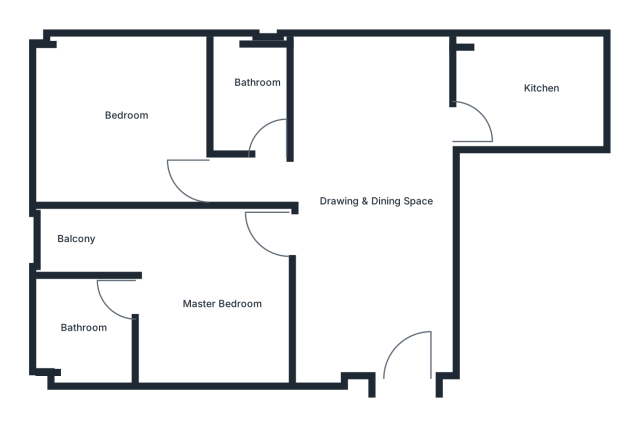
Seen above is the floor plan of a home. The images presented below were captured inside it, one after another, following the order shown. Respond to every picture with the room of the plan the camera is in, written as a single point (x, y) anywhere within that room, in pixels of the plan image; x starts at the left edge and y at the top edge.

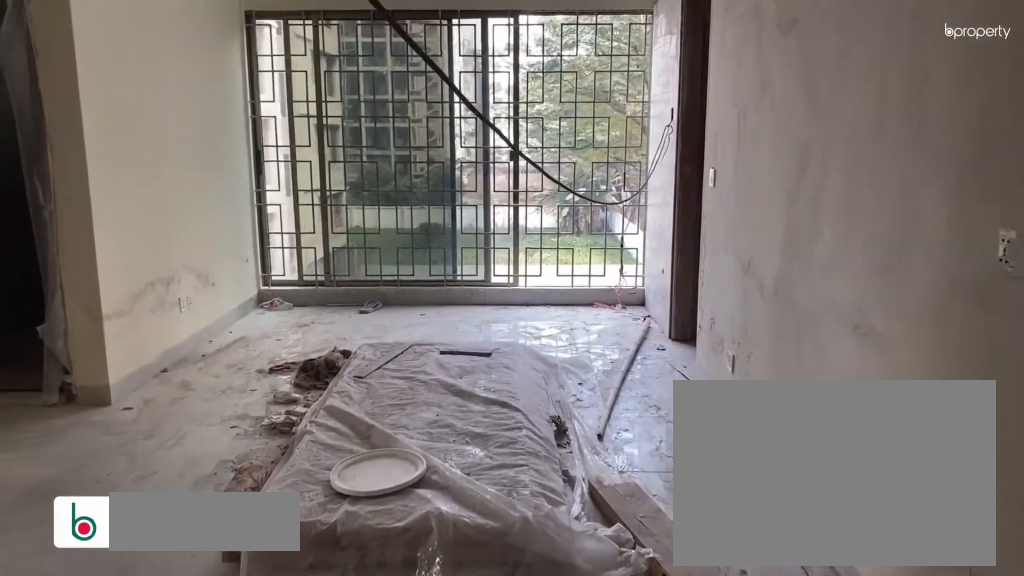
(397, 334)
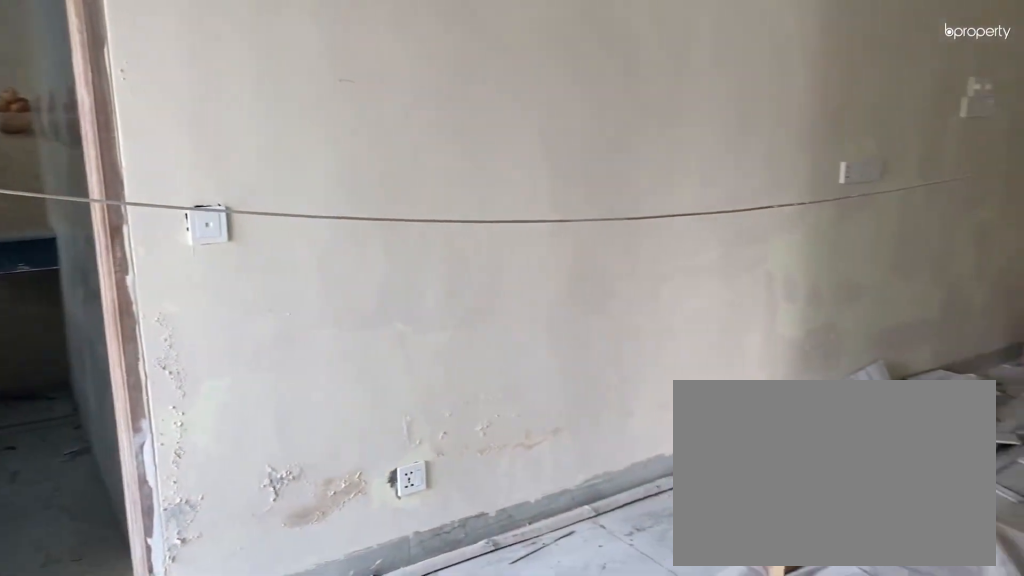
(383, 171)
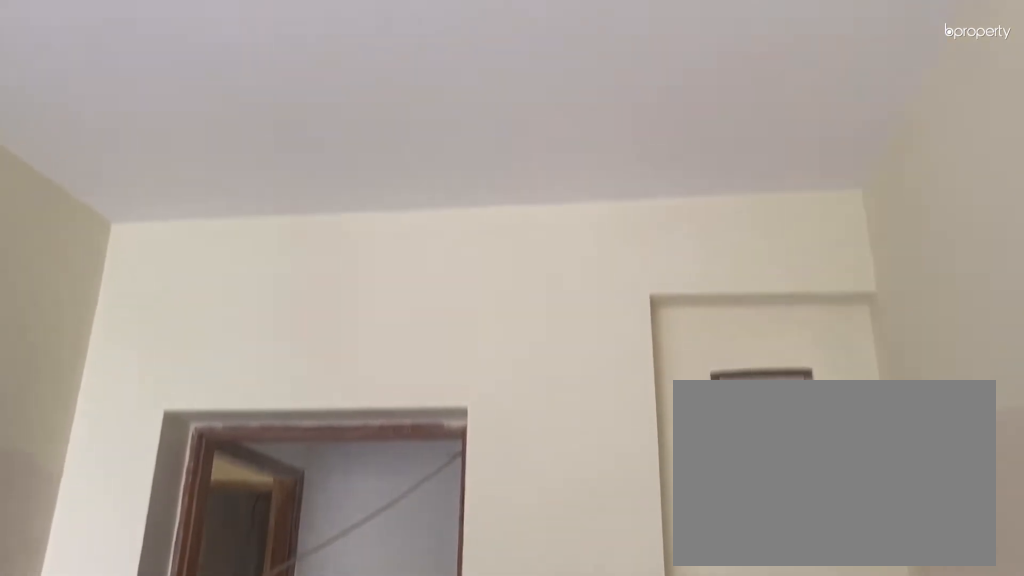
(383, 171)
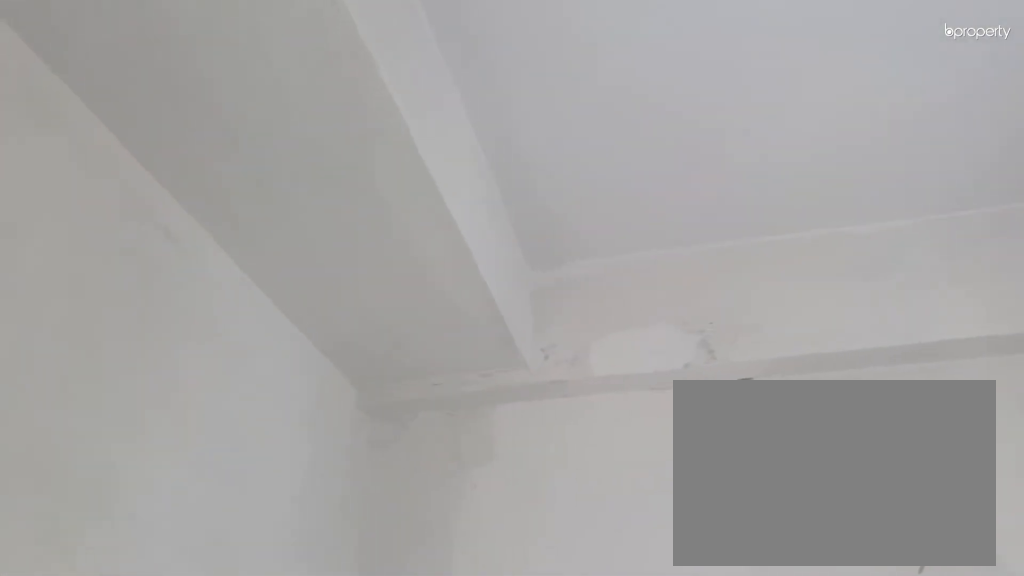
(203, 311)
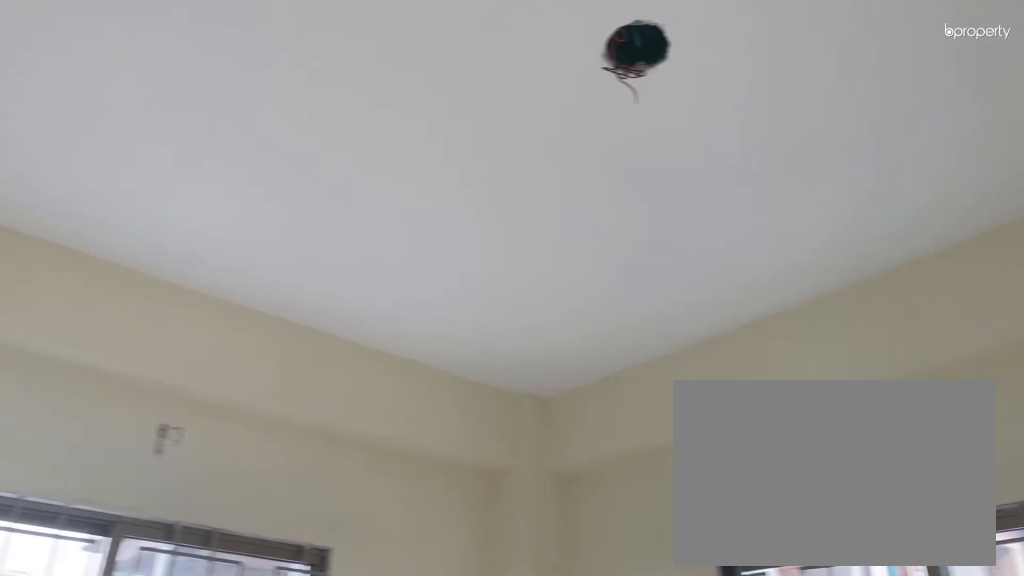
(120, 105)
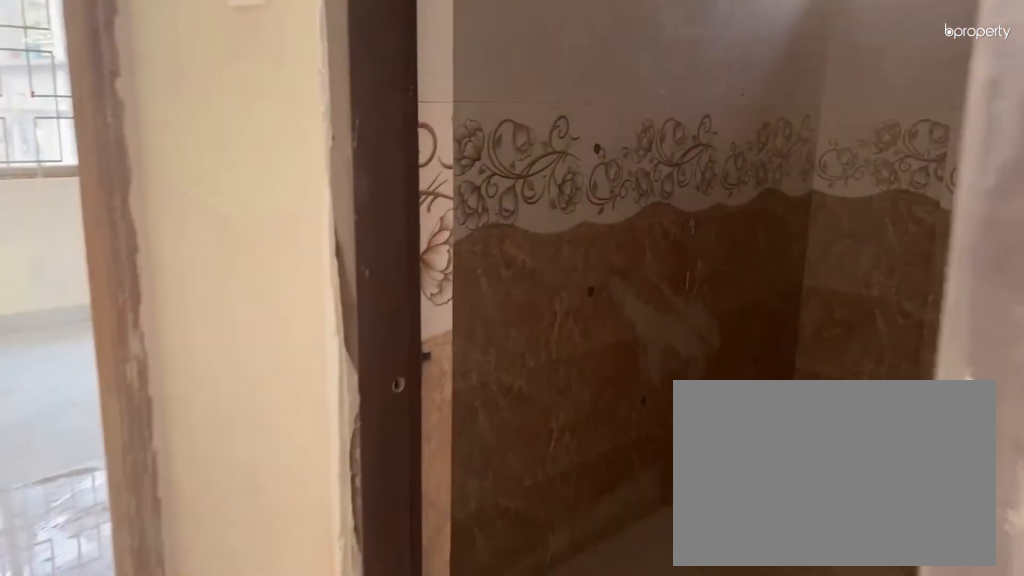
(264, 145)
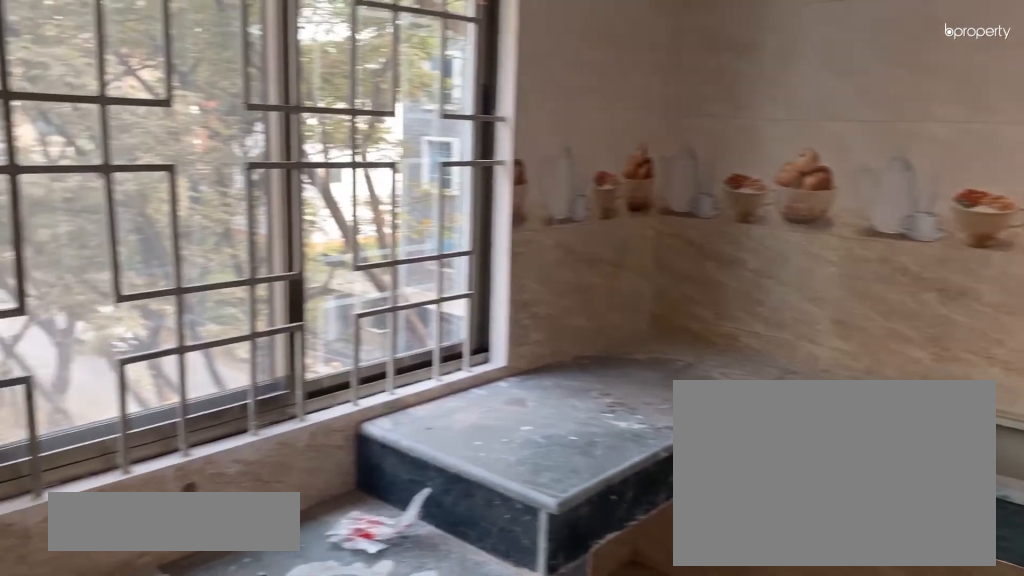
(523, 103)
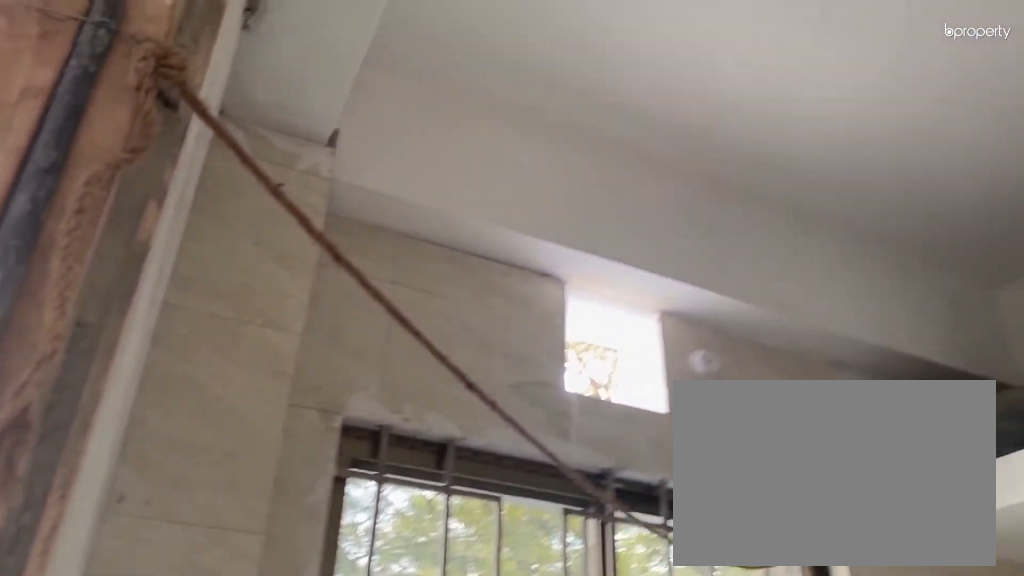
(523, 103)
